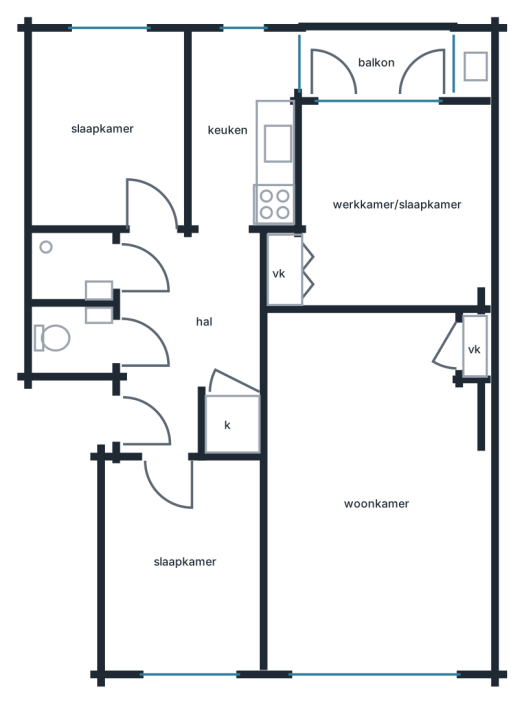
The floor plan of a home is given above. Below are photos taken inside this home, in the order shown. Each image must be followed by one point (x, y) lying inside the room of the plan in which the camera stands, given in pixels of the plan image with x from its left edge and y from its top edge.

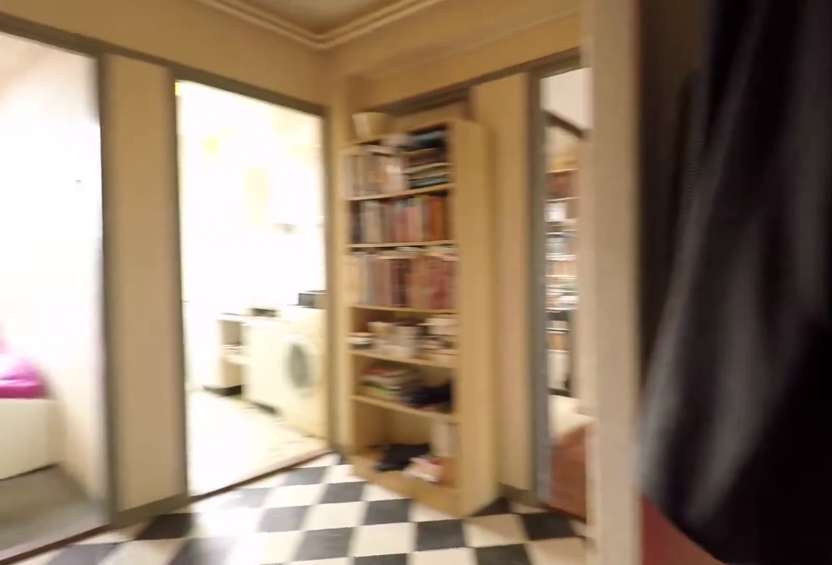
(183, 330)
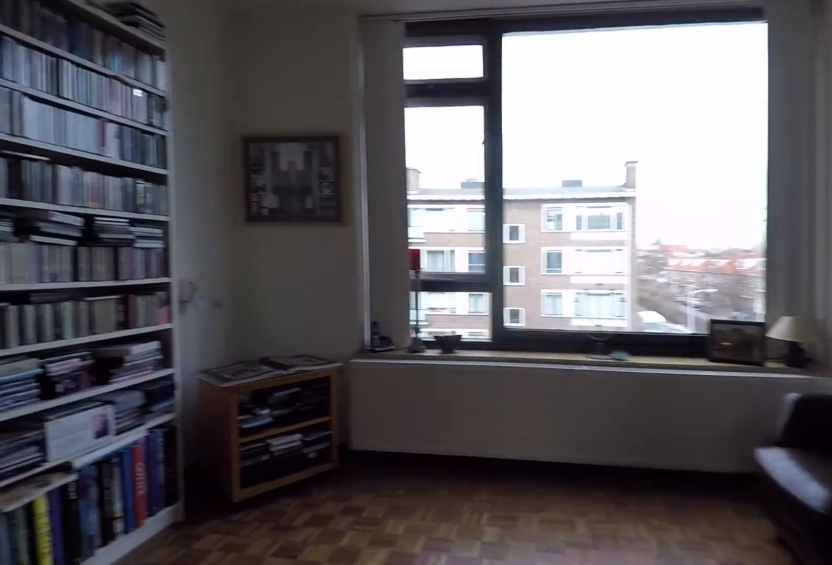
(373, 496)
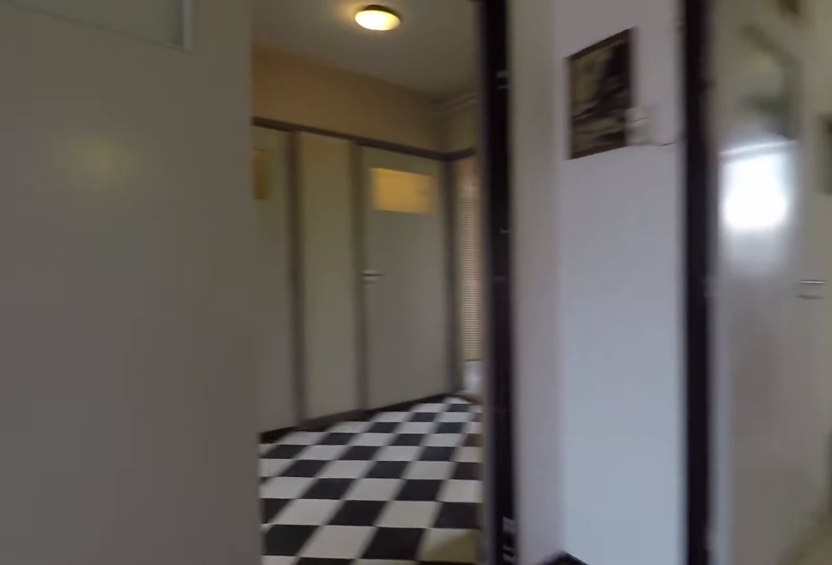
(373, 496)
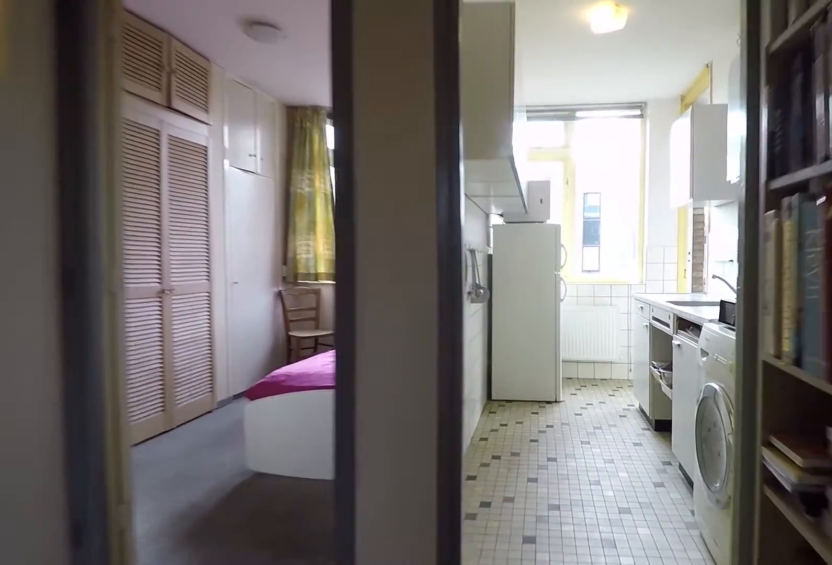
(184, 331)
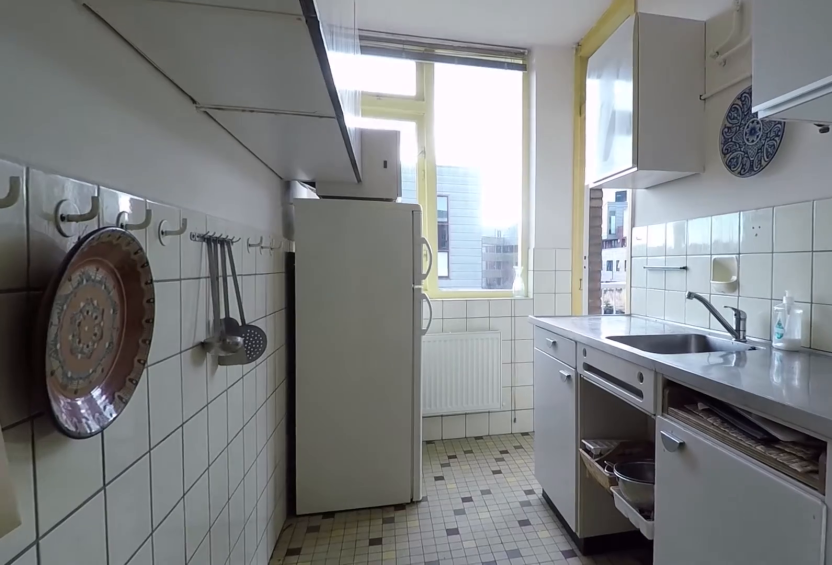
(249, 146)
